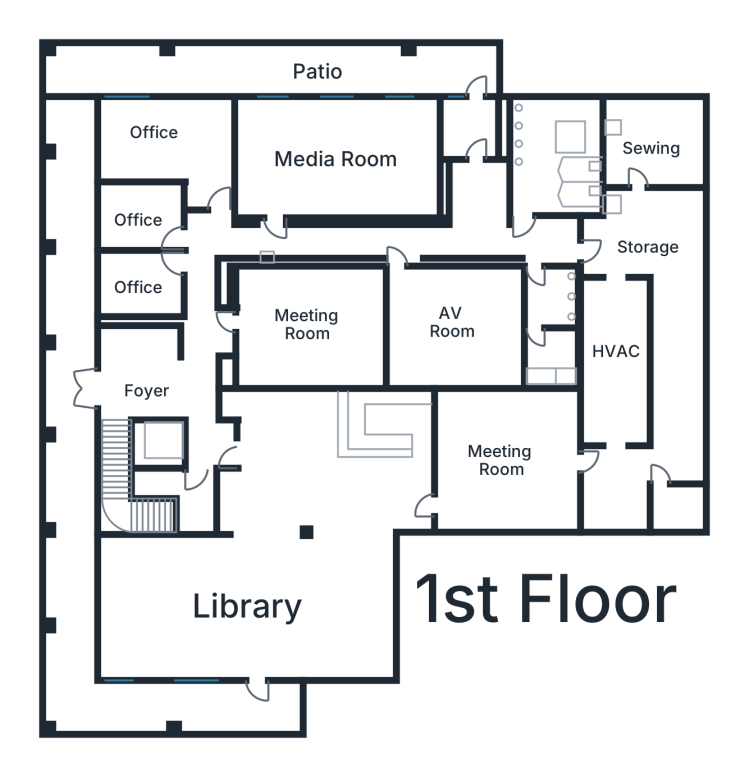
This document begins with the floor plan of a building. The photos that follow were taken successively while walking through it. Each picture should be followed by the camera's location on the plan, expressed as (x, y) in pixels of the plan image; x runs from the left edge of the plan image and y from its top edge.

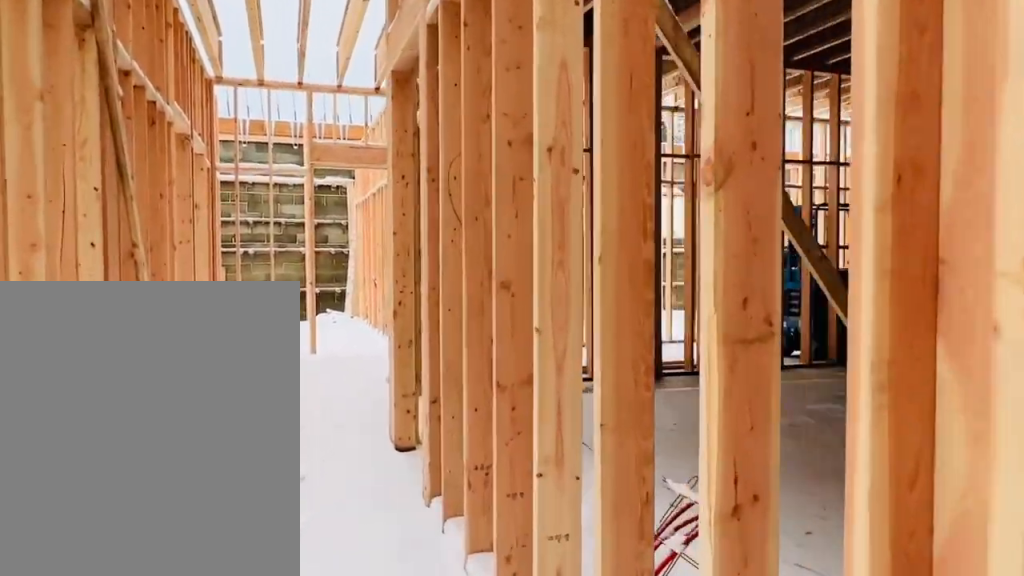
(203, 423)
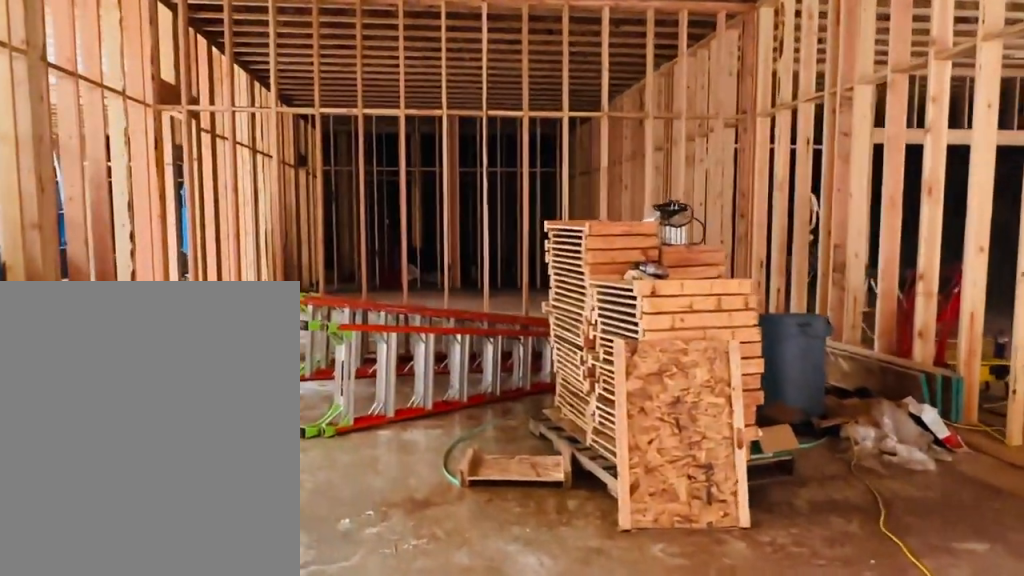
(236, 311)
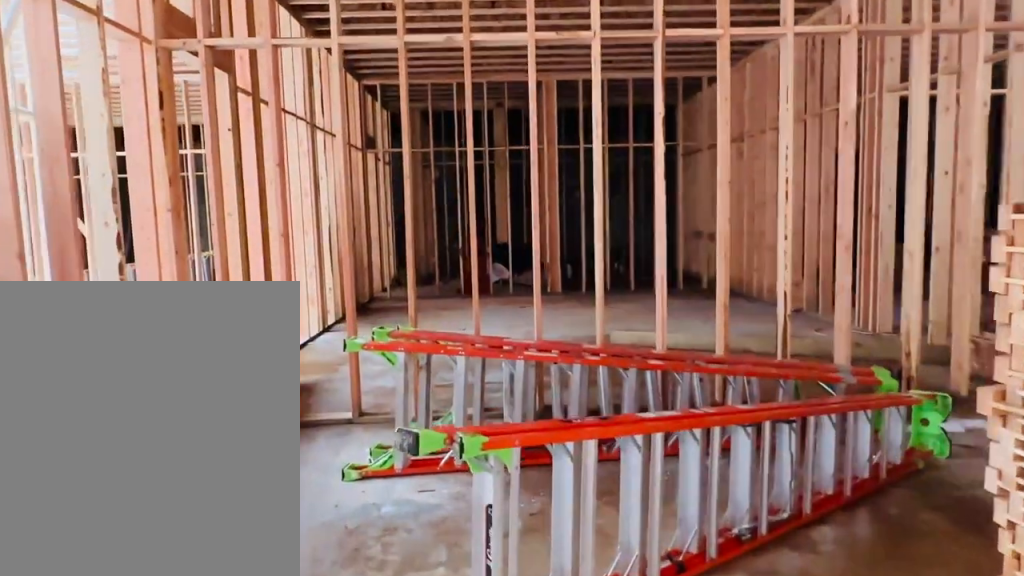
(280, 313)
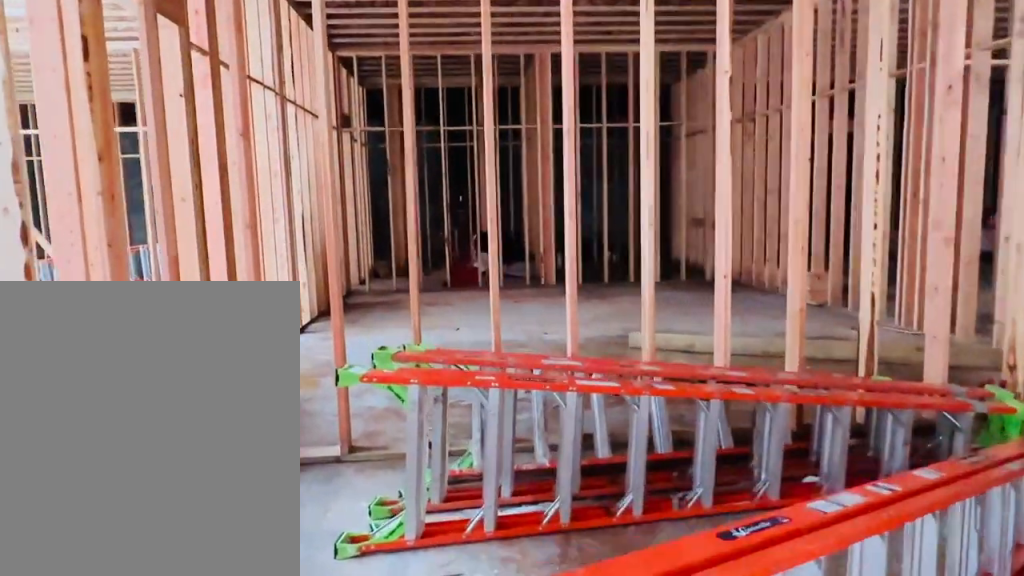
(302, 313)
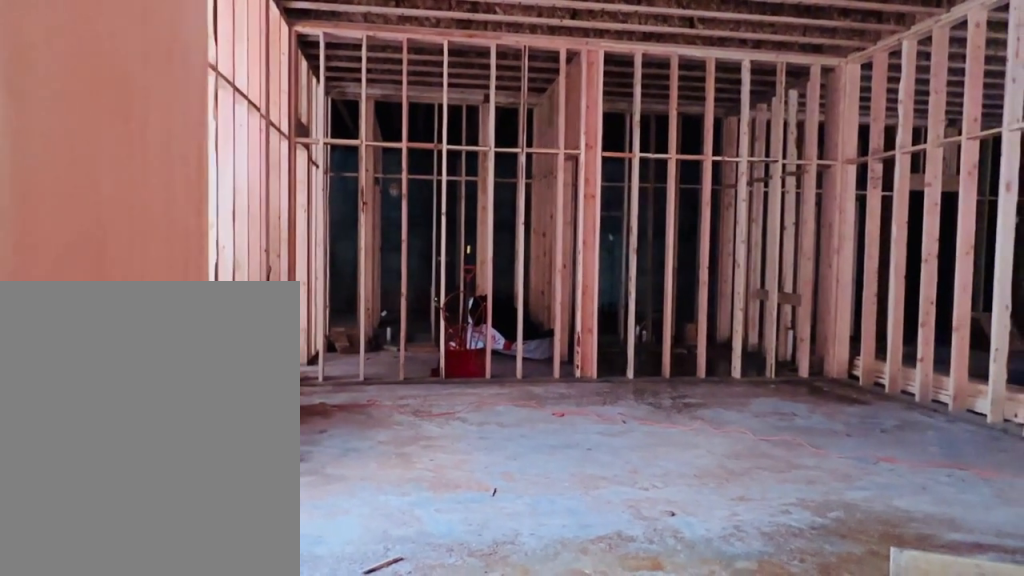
(367, 310)
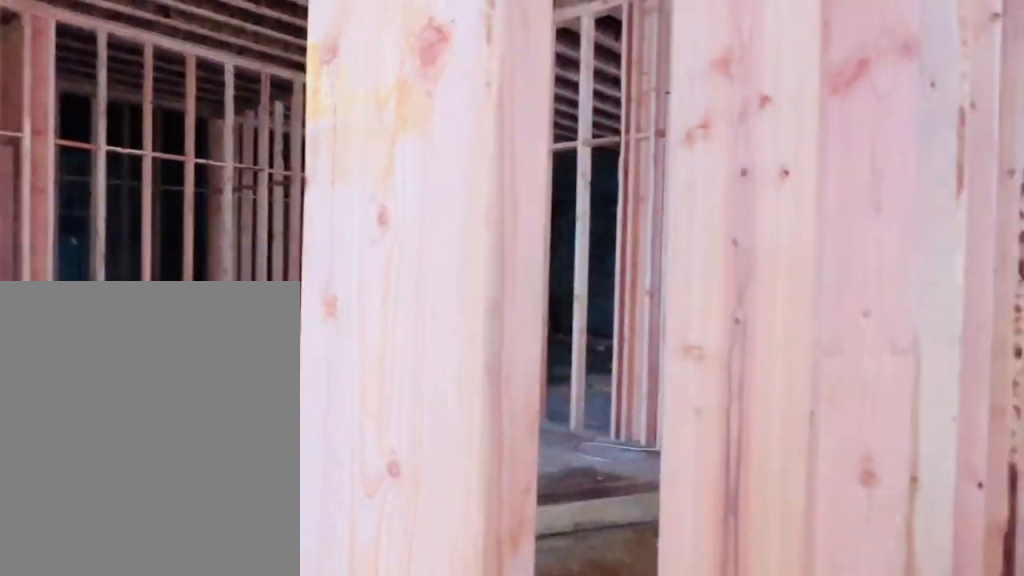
(367, 310)
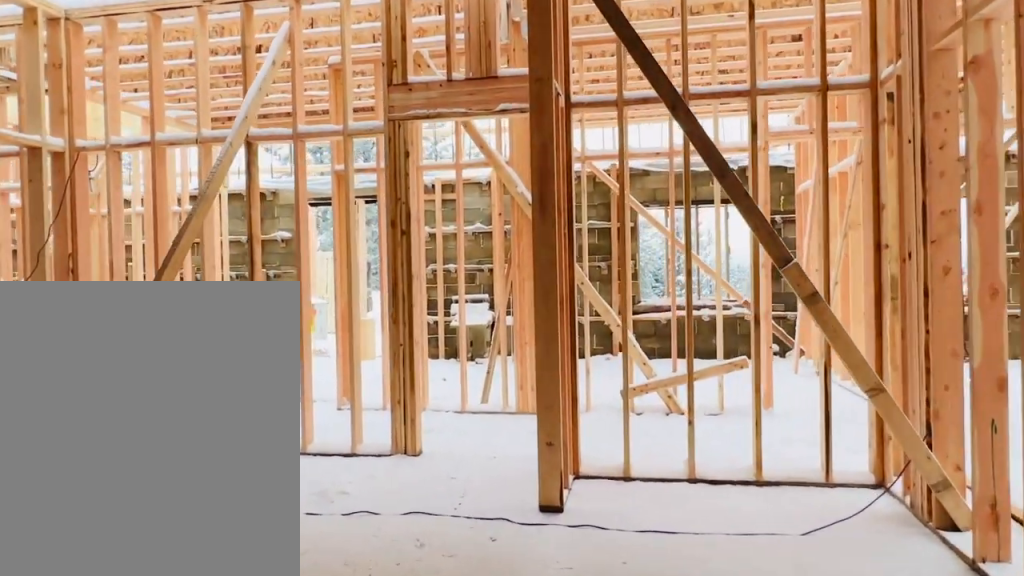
(320, 311)
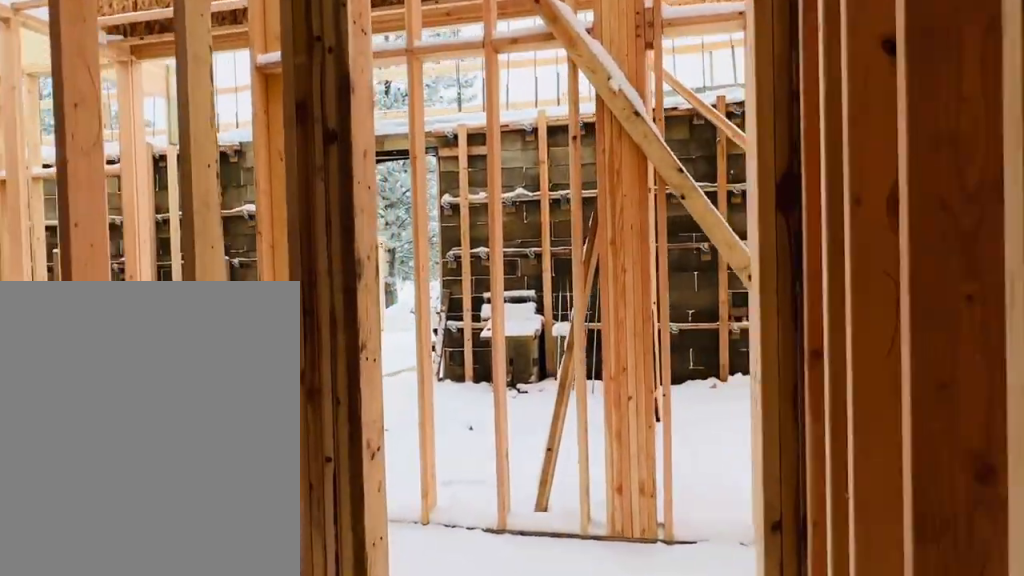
(229, 312)
